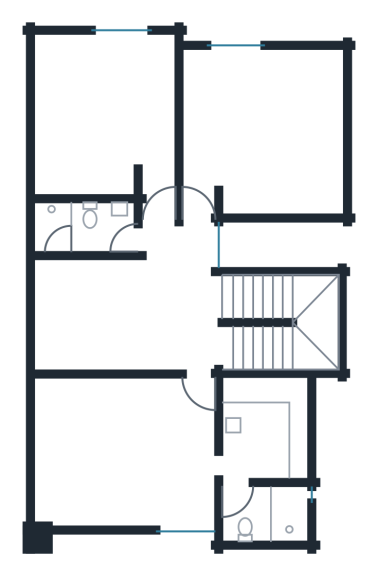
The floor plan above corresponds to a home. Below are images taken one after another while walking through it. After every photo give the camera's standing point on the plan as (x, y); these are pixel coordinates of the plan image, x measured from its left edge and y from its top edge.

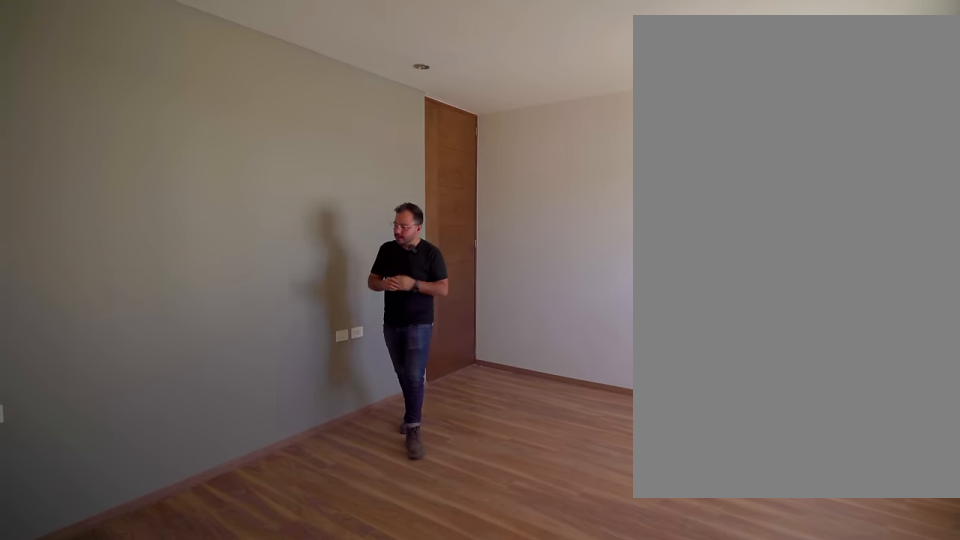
(56, 506)
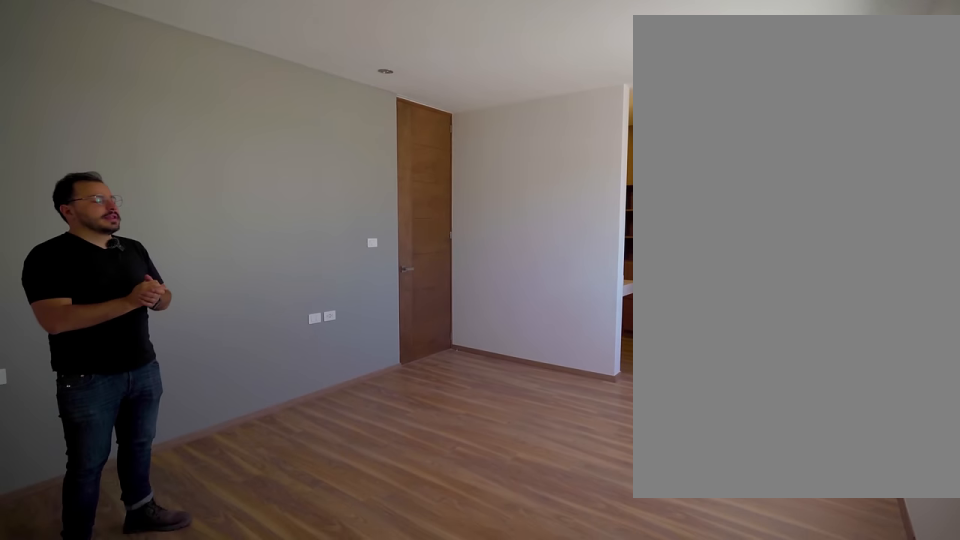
(54, 503)
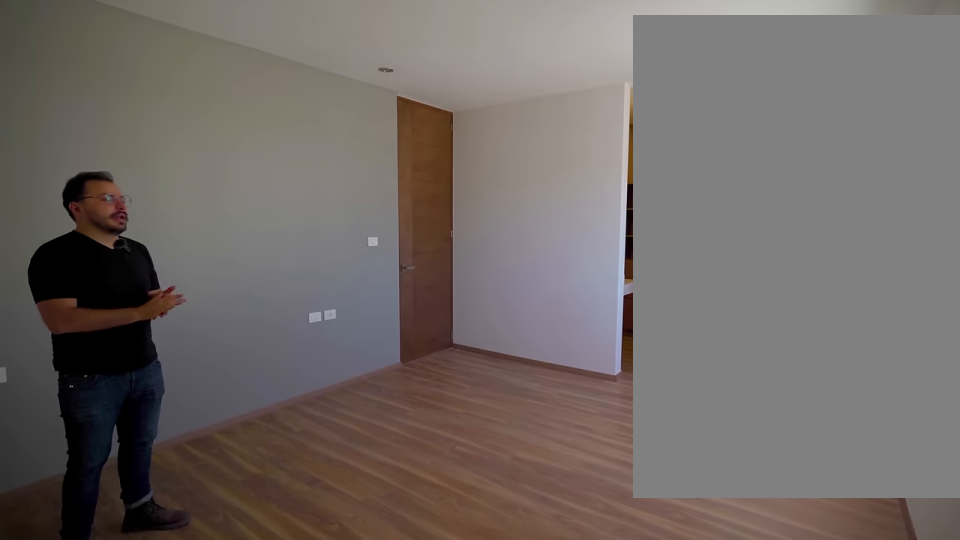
(54, 503)
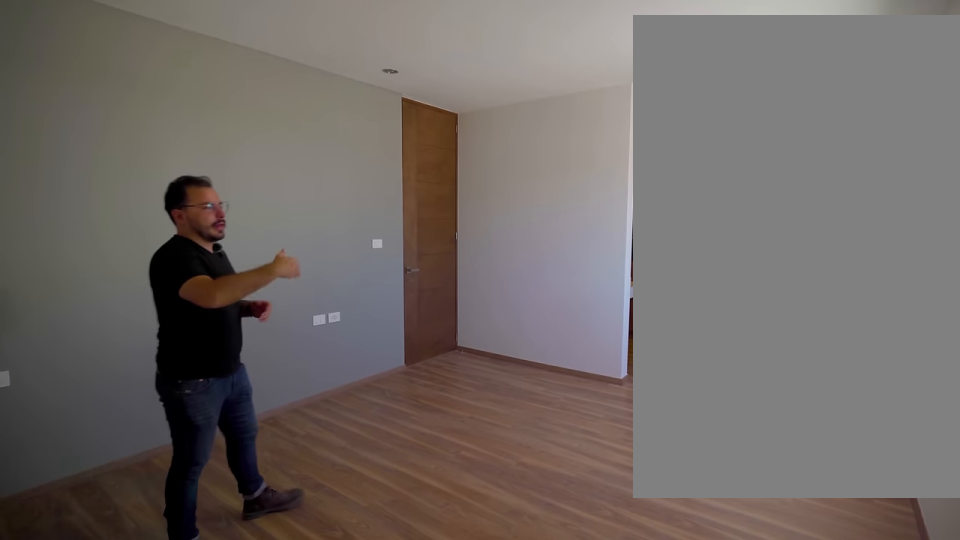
(54, 504)
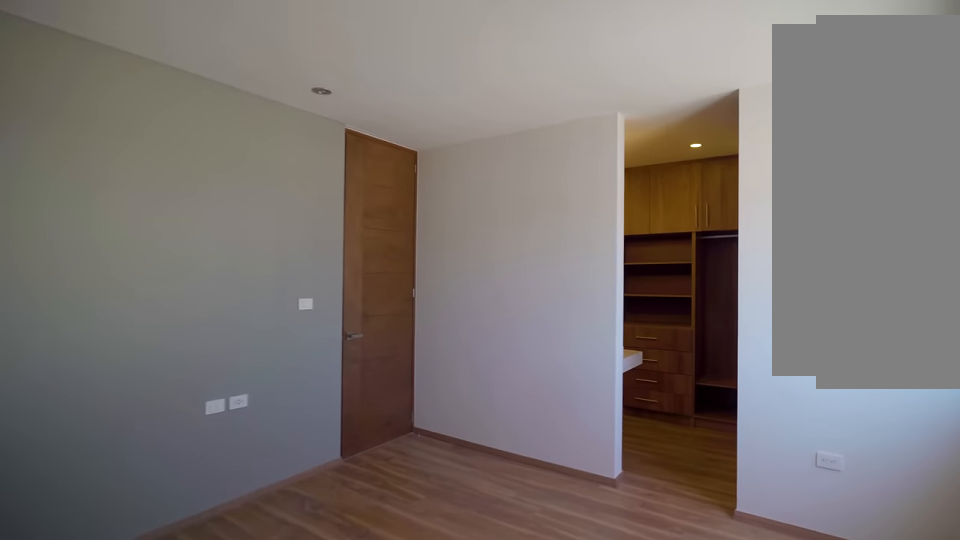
(54, 503)
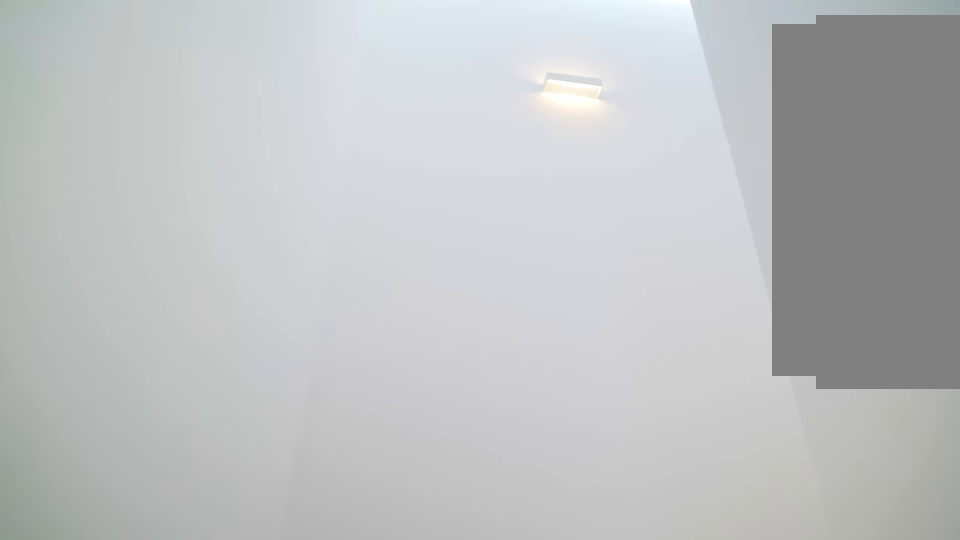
(268, 303)
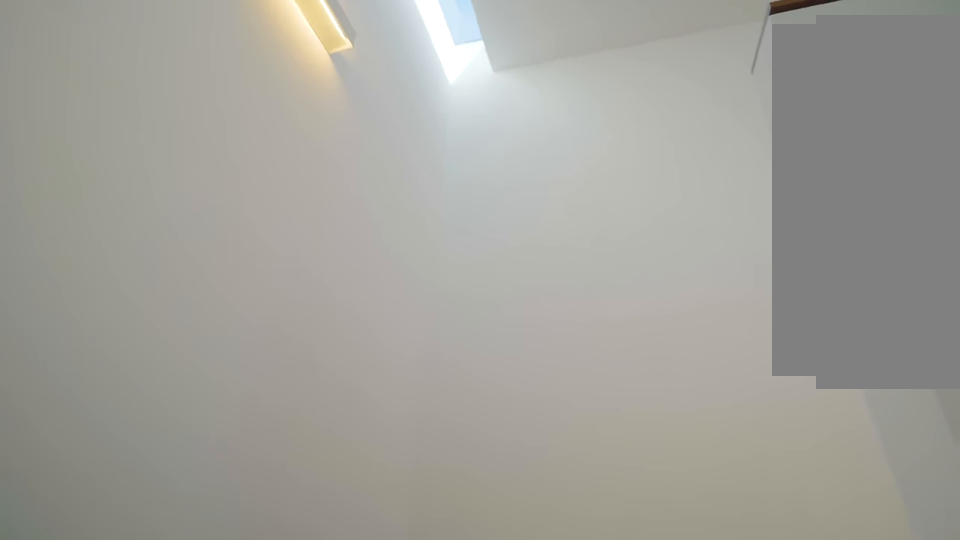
(285, 294)
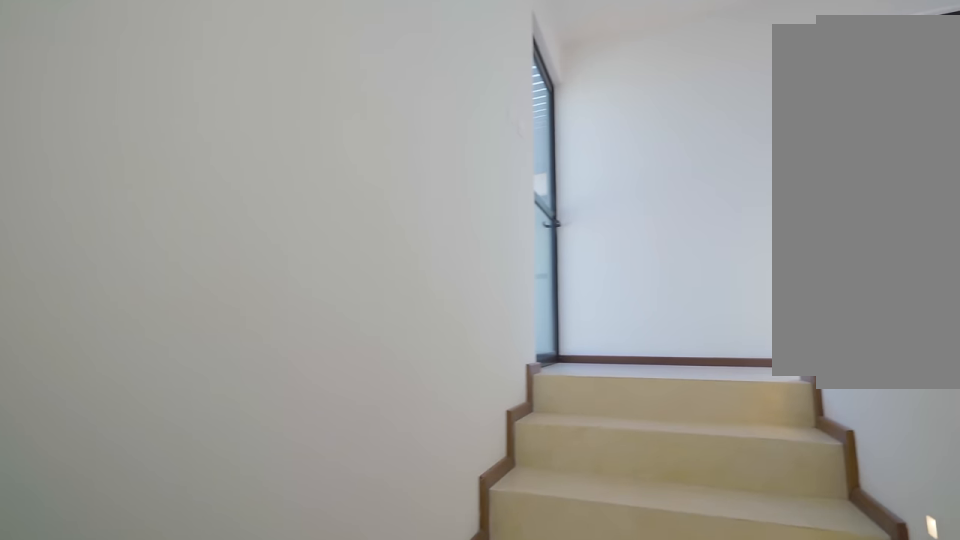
(312, 317)
